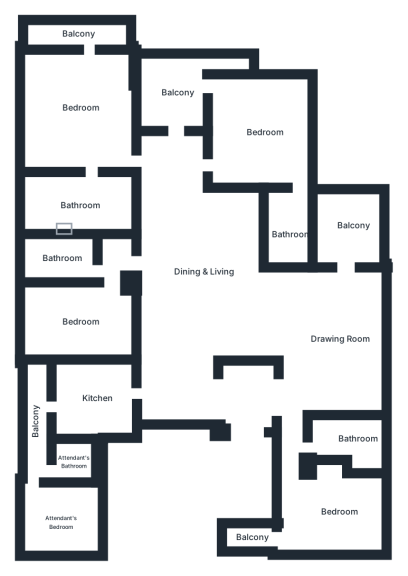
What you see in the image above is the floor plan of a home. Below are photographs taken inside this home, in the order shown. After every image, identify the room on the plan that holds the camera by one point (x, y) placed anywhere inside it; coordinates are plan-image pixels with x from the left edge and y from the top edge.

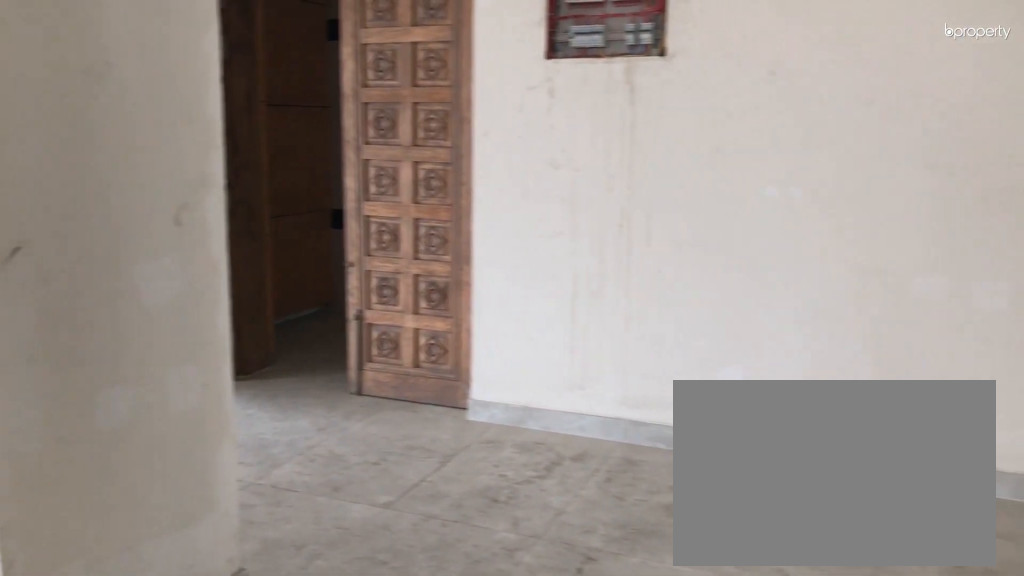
(197, 273)
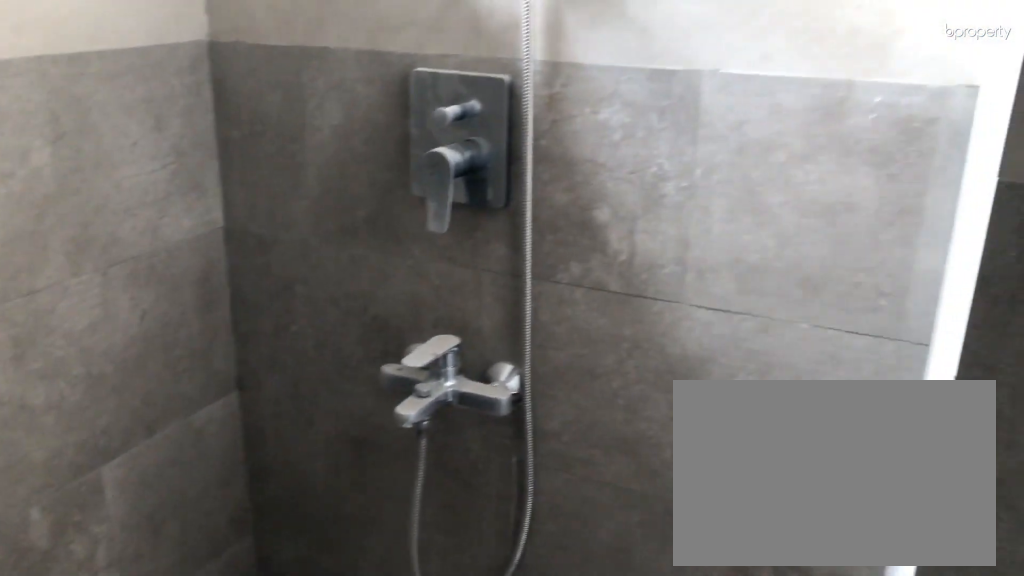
(357, 440)
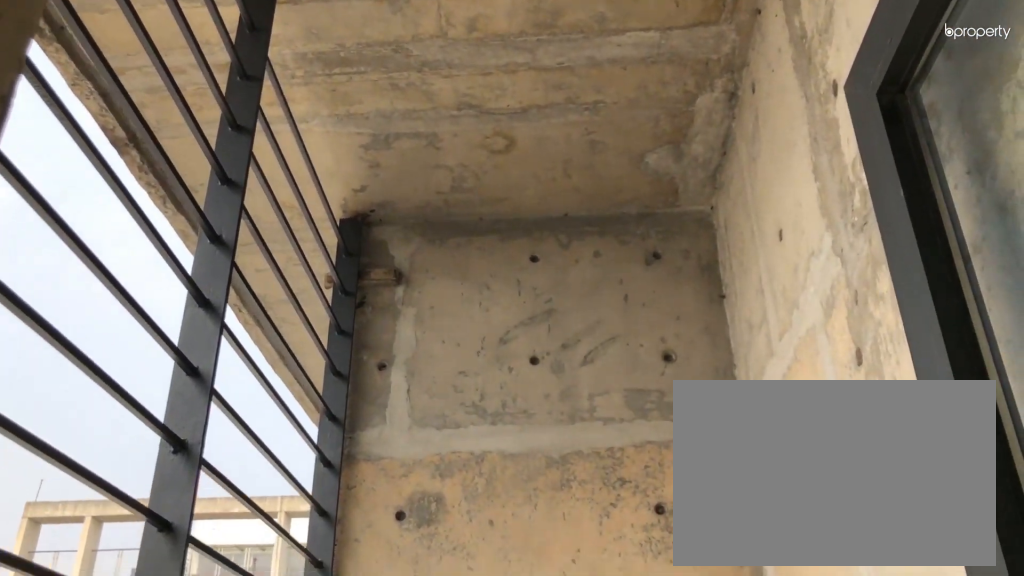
(242, 533)
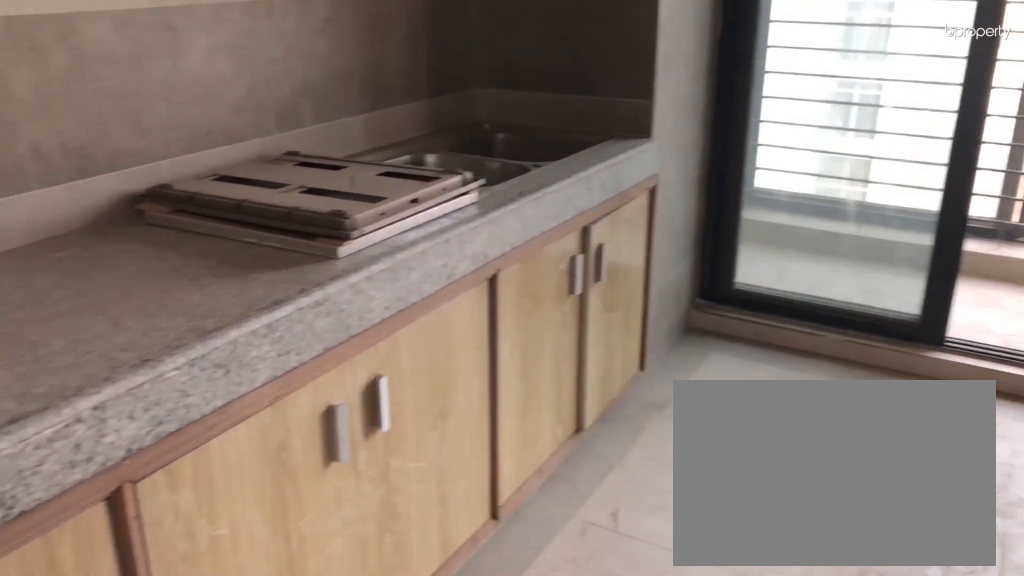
(88, 398)
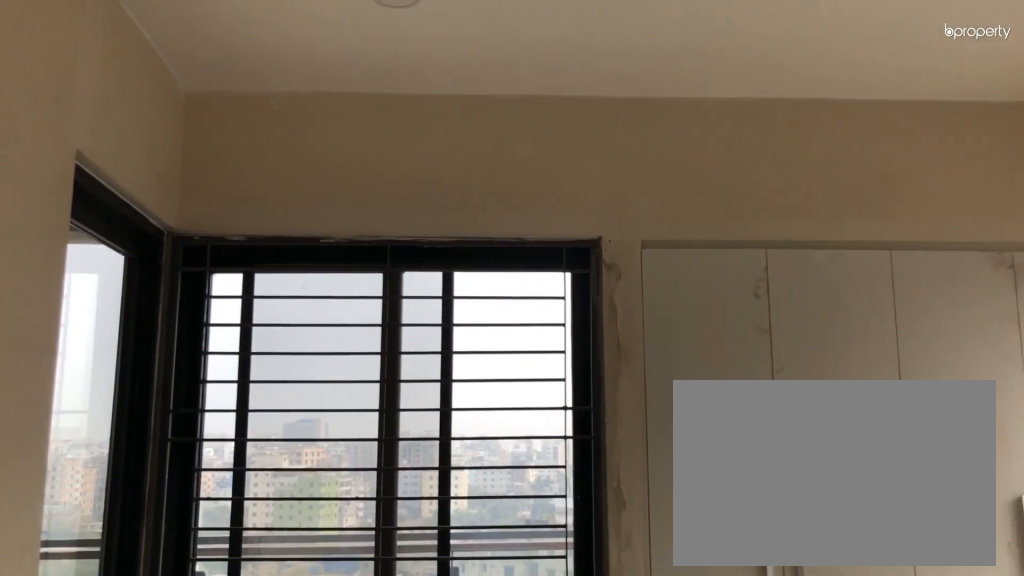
(258, 127)
